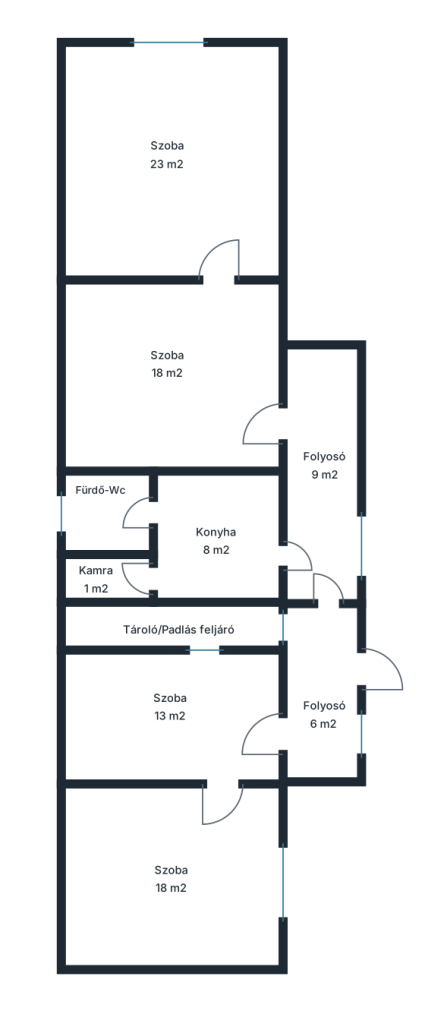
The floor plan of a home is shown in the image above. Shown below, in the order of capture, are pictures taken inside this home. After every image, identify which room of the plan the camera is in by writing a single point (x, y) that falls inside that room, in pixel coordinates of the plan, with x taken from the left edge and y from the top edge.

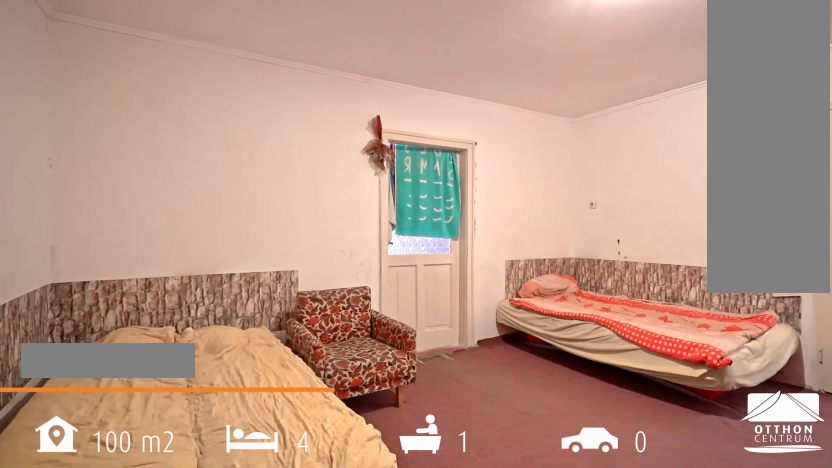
(174, 384)
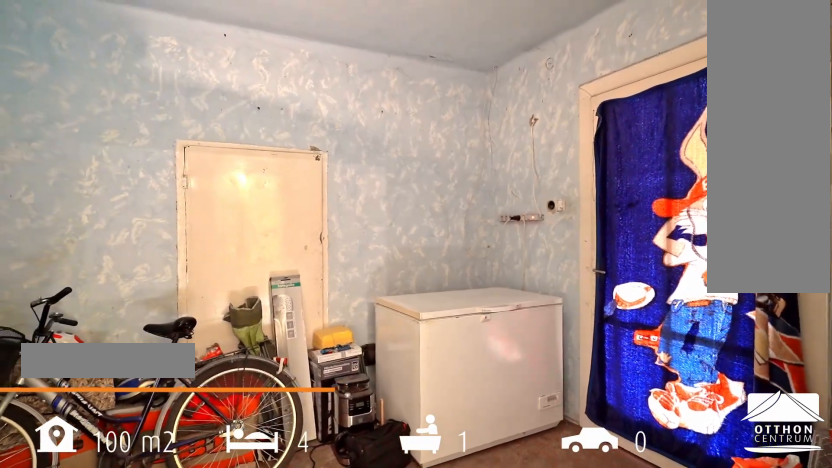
(160, 724)
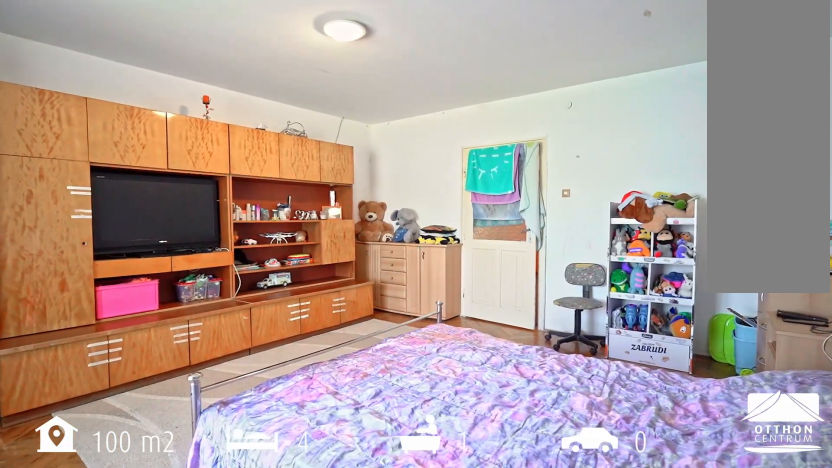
(171, 159)
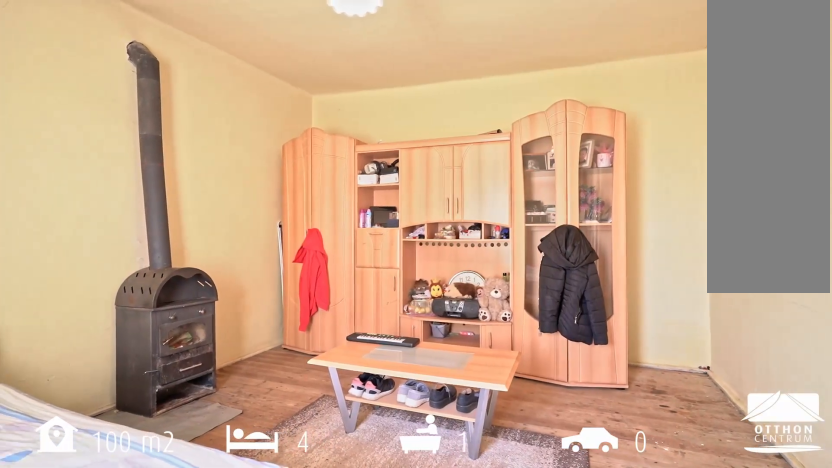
(164, 868)
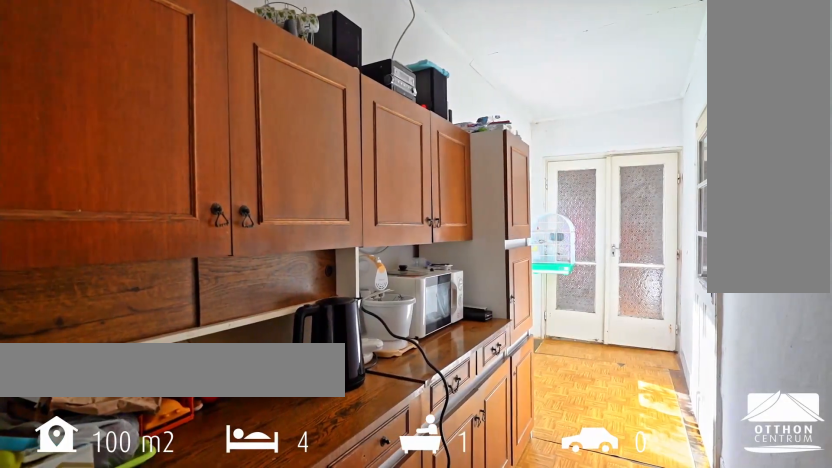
(321, 470)
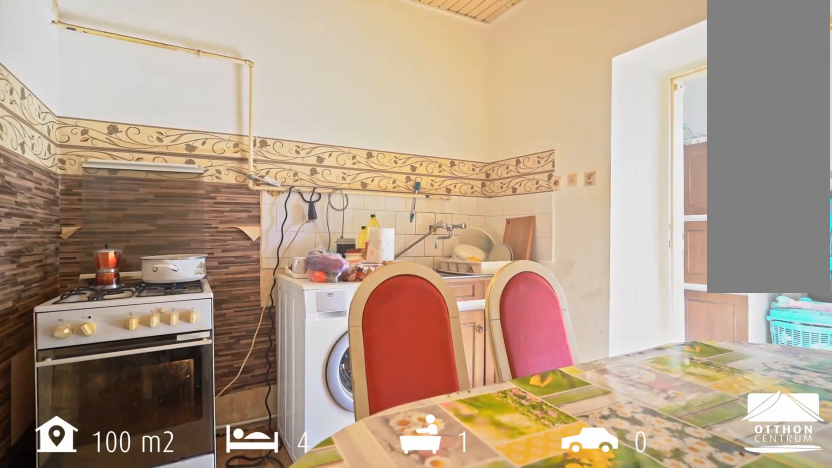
(214, 542)
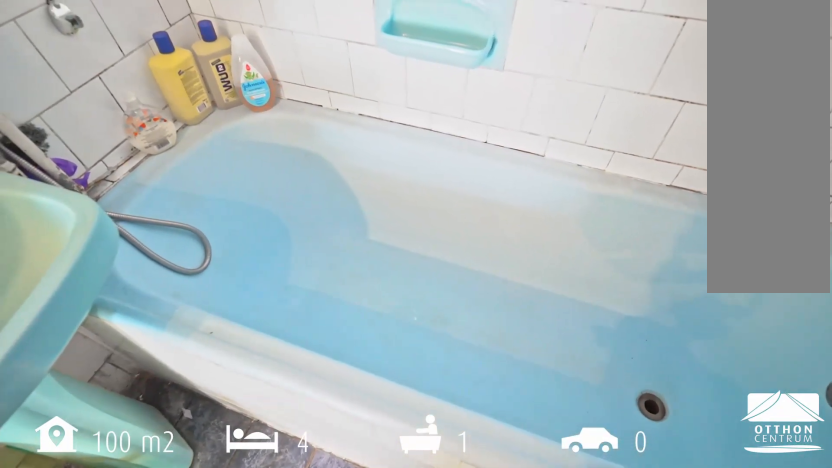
(114, 509)
